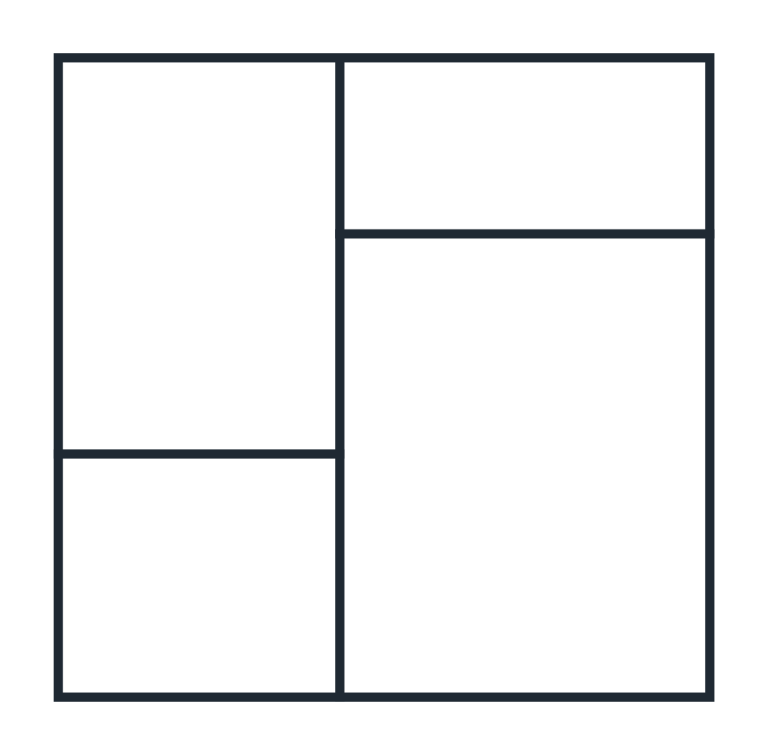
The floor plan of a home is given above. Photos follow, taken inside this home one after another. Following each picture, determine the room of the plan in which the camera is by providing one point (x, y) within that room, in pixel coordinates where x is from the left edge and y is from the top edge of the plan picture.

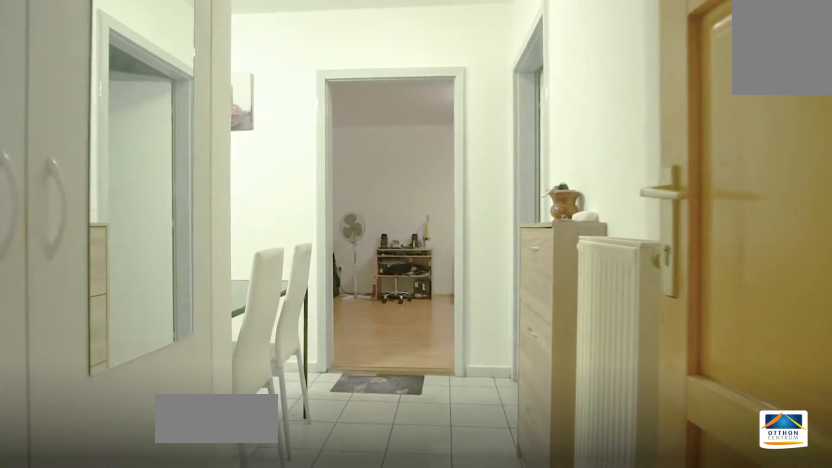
(576, 323)
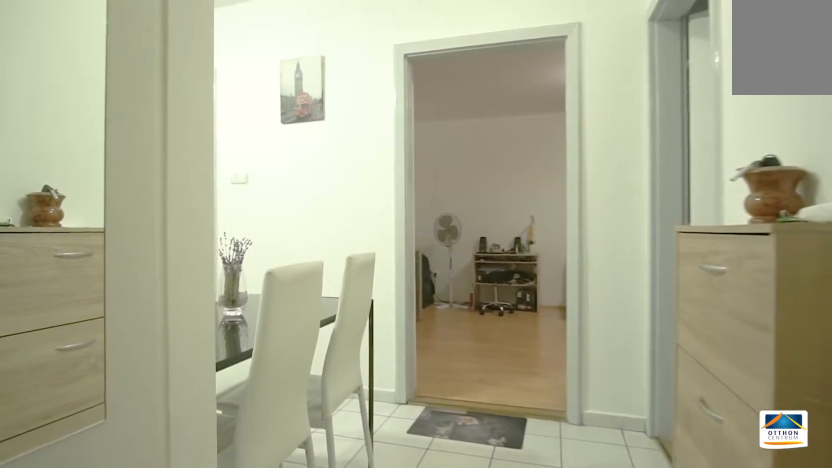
(576, 324)
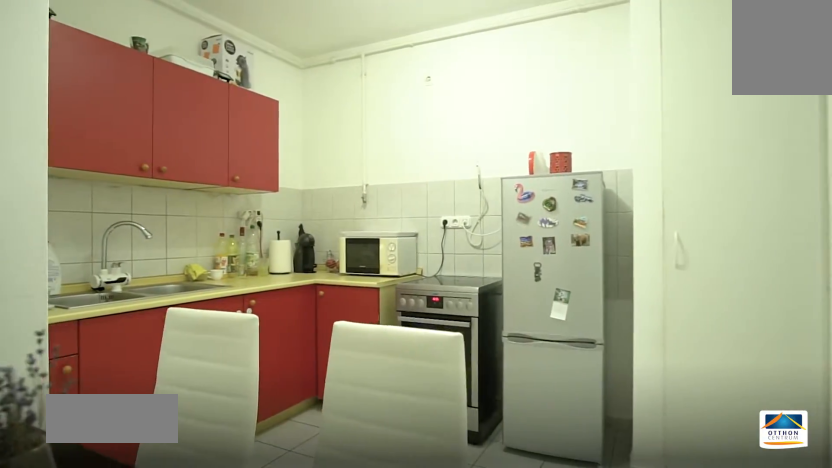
(518, 451)
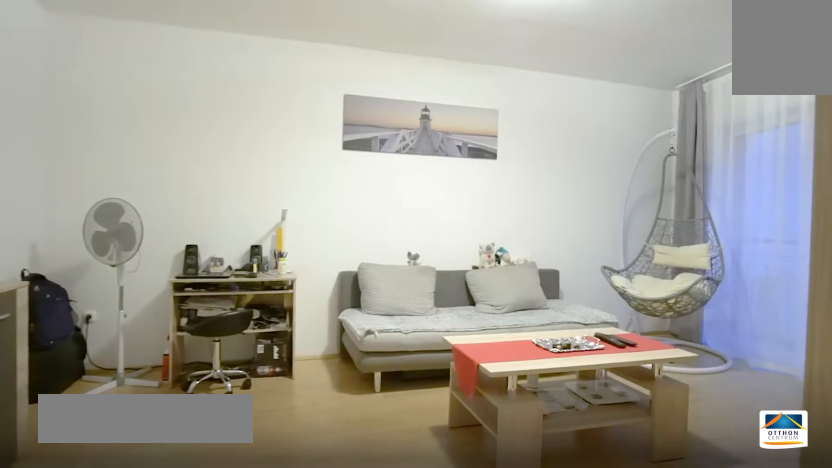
(229, 269)
